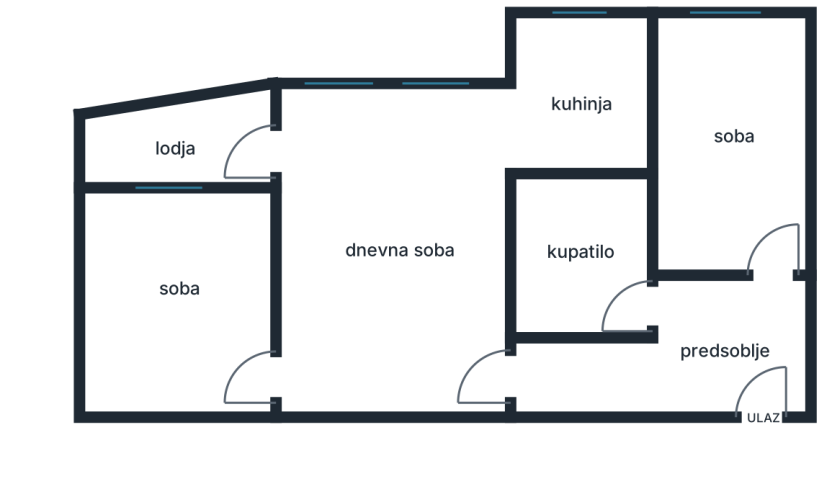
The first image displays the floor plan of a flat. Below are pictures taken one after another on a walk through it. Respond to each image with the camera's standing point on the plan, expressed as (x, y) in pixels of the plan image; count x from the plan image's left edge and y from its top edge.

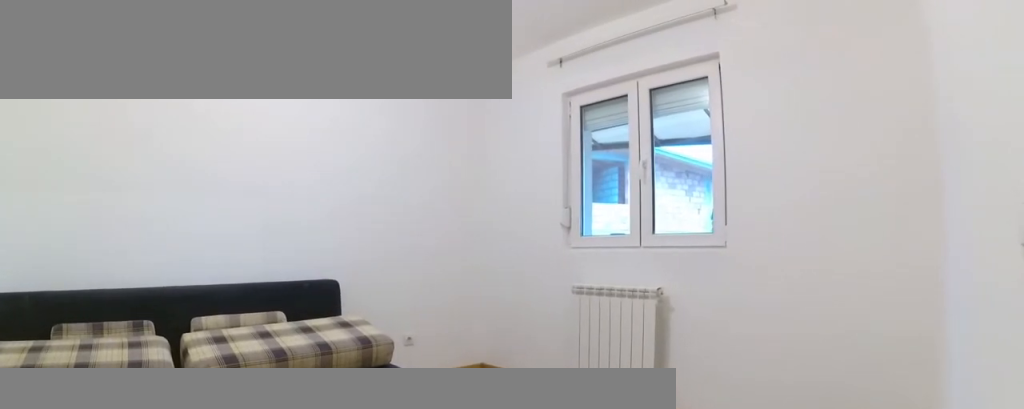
(270, 364)
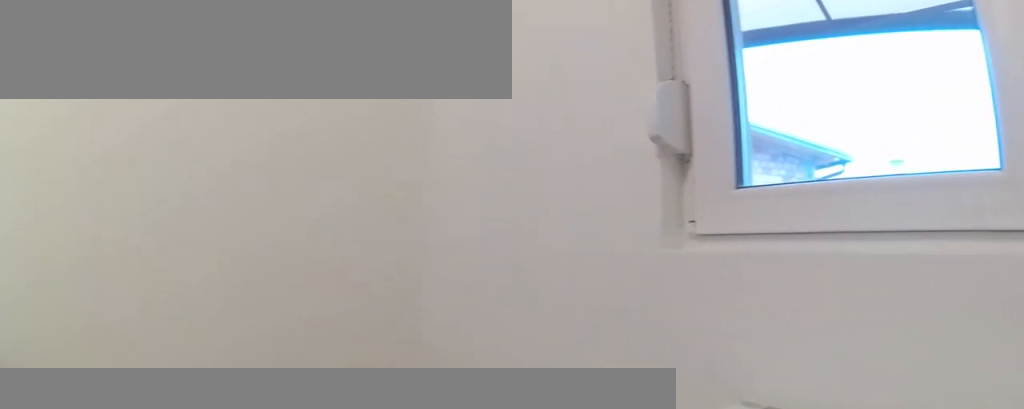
(179, 212)
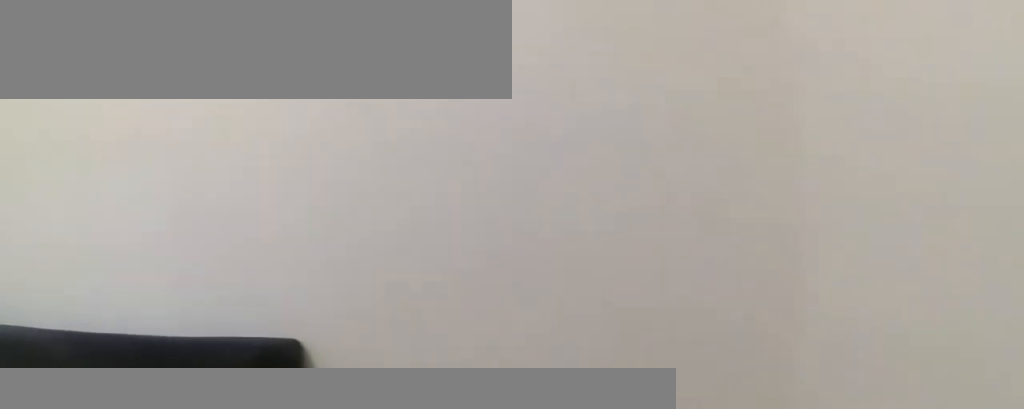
(144, 217)
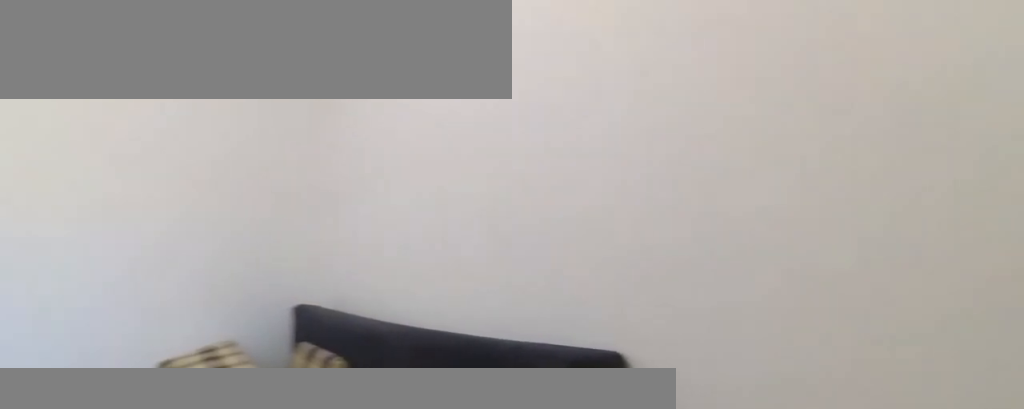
(137, 208)
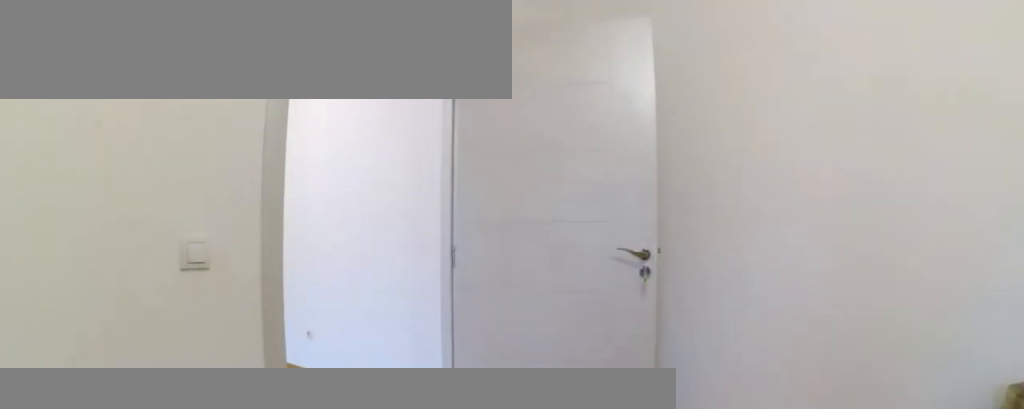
(194, 282)
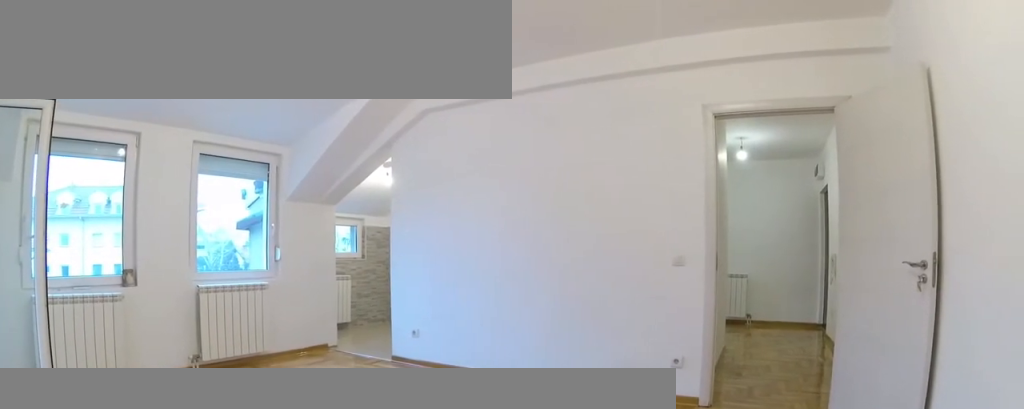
(301, 369)
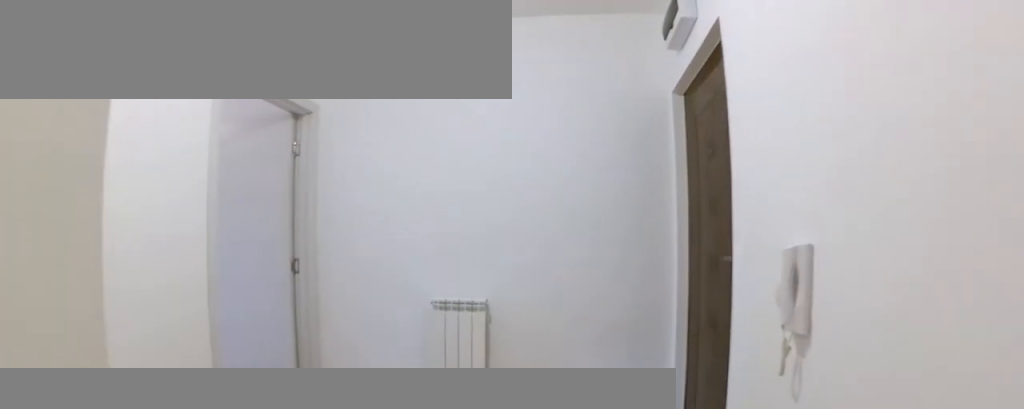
(620, 378)
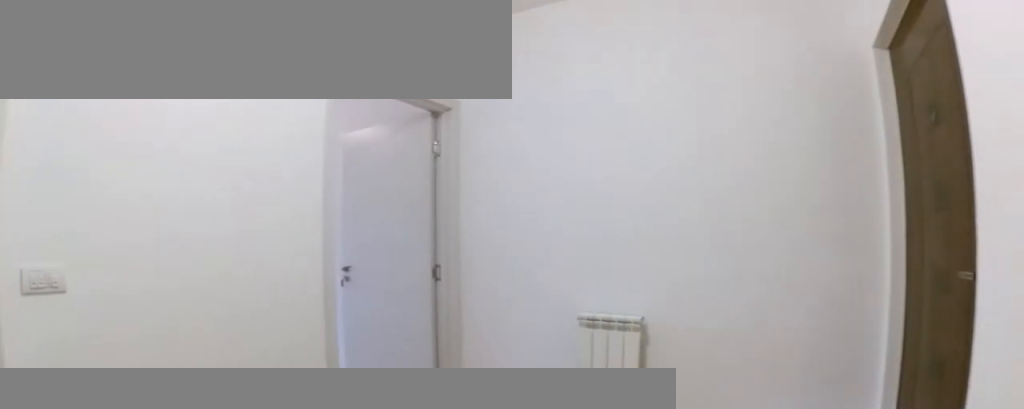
(648, 378)
